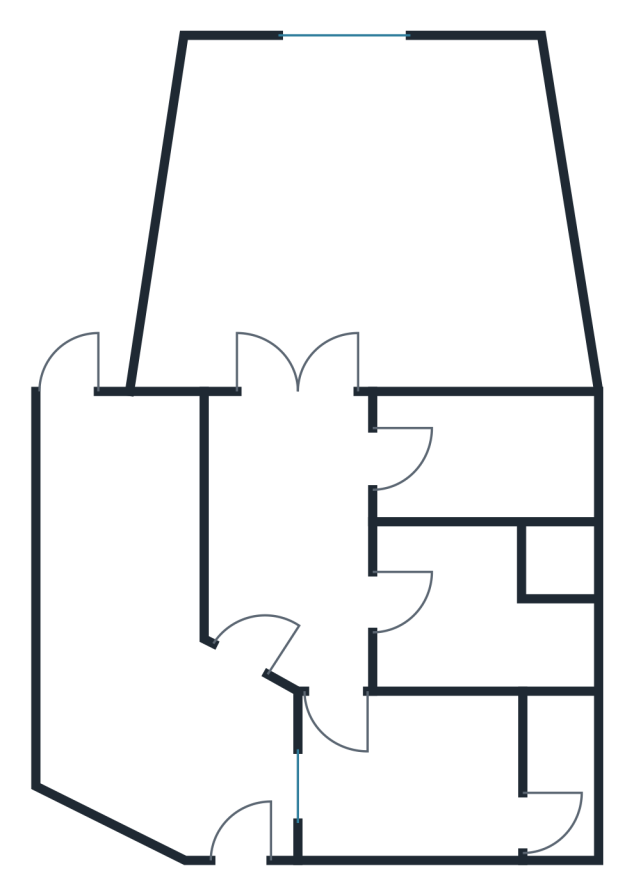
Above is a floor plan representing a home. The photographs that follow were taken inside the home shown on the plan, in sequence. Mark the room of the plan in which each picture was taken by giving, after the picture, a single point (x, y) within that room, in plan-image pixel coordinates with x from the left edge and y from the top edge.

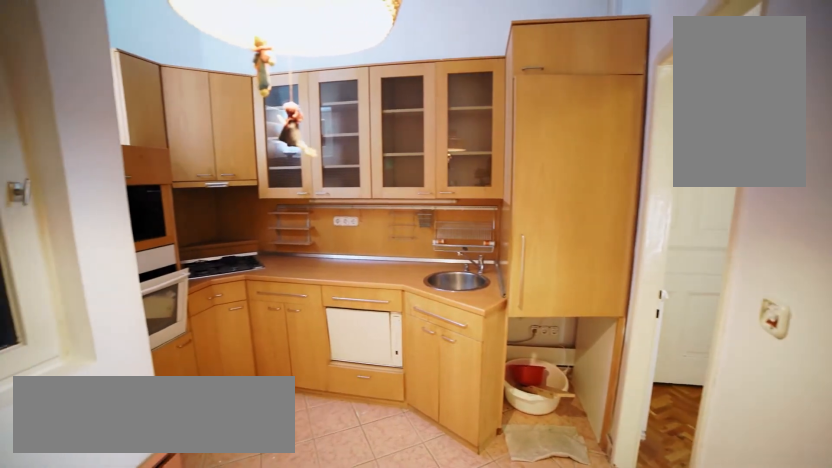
(469, 566)
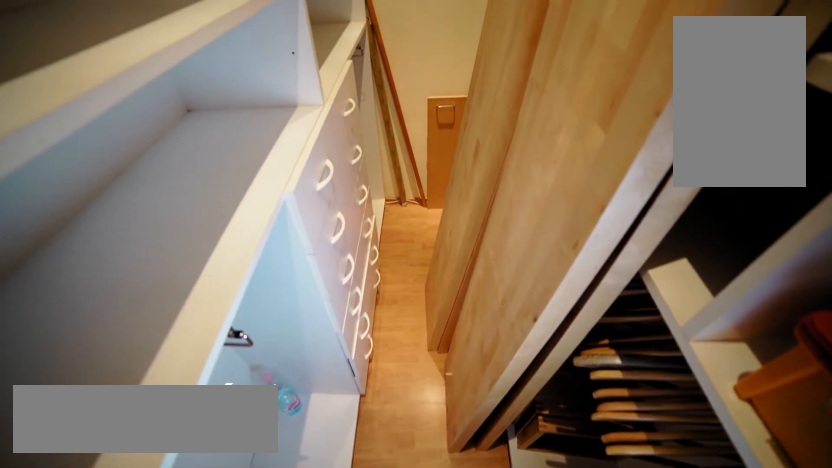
(561, 727)
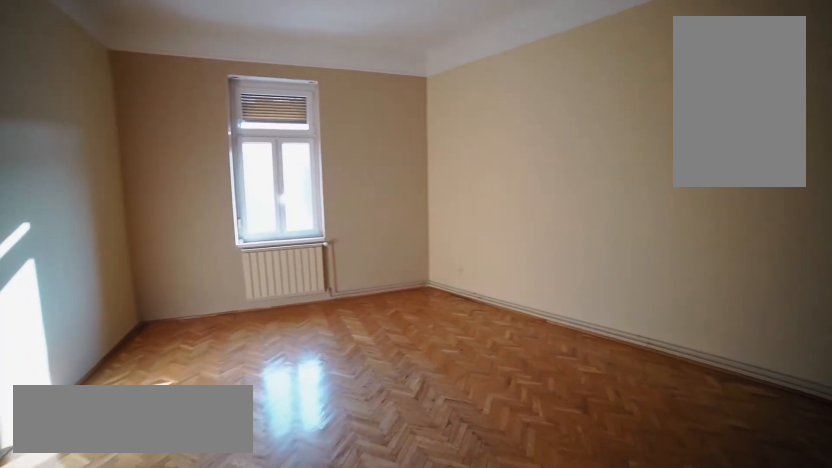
(240, 245)
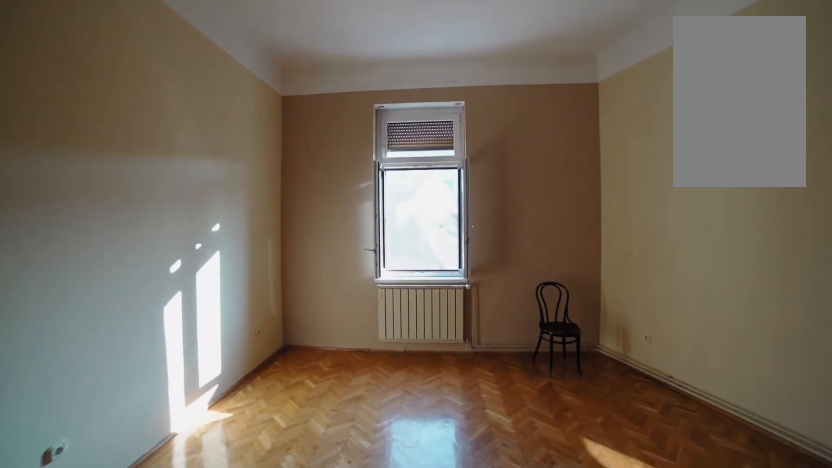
(309, 299)
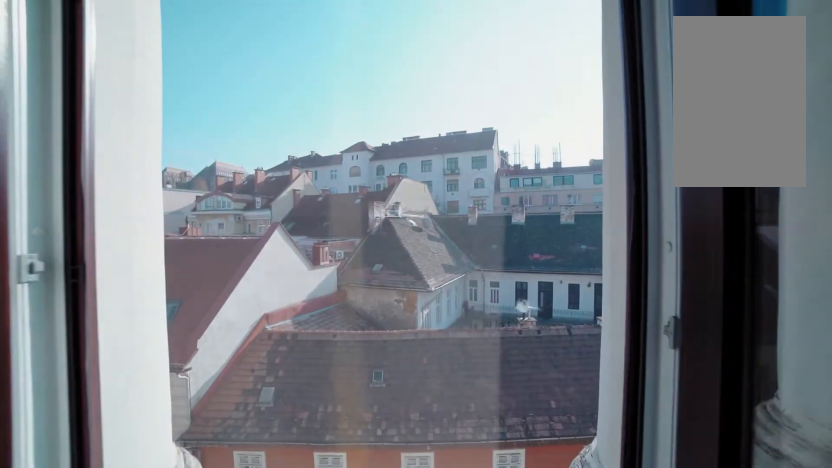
(341, 102)
